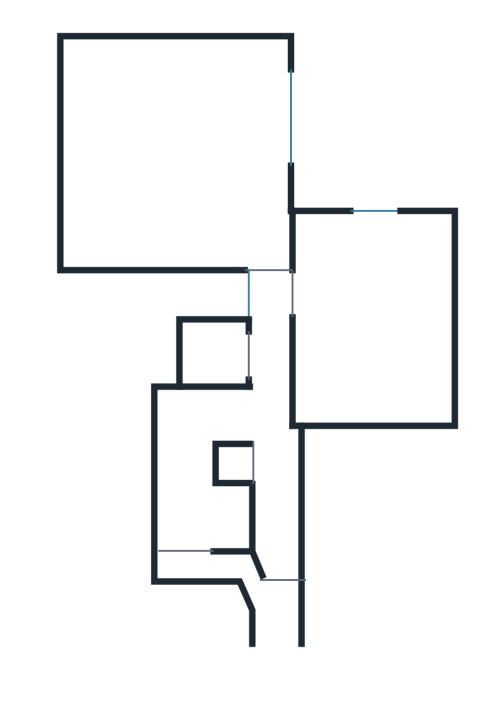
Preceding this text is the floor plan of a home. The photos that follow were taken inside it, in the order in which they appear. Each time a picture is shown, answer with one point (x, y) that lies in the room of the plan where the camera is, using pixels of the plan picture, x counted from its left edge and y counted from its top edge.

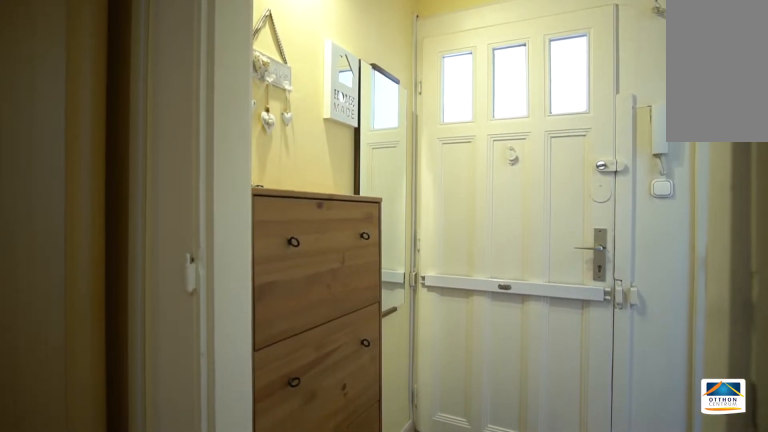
(271, 404)
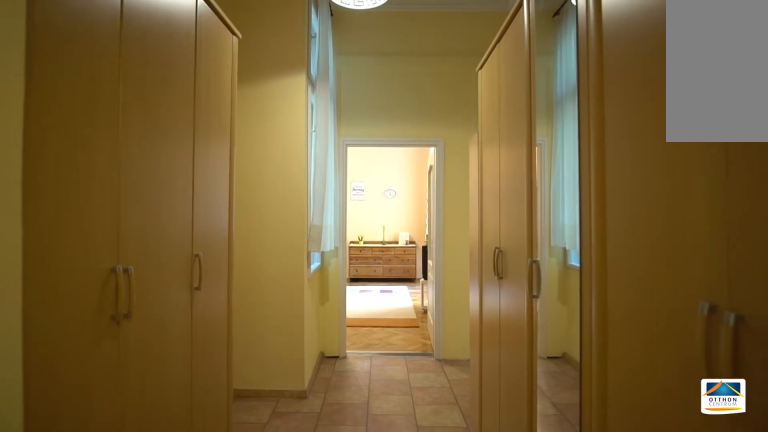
(271, 405)
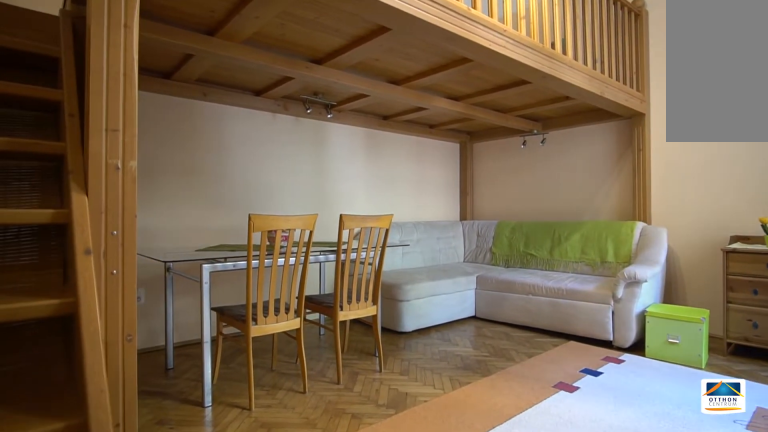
(175, 153)
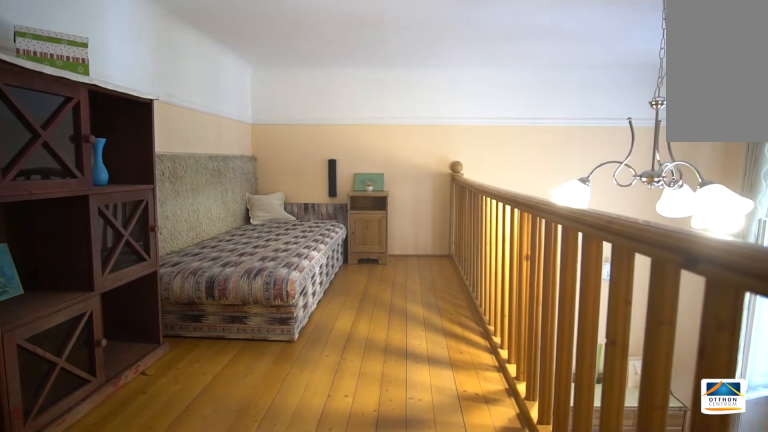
(104, 163)
